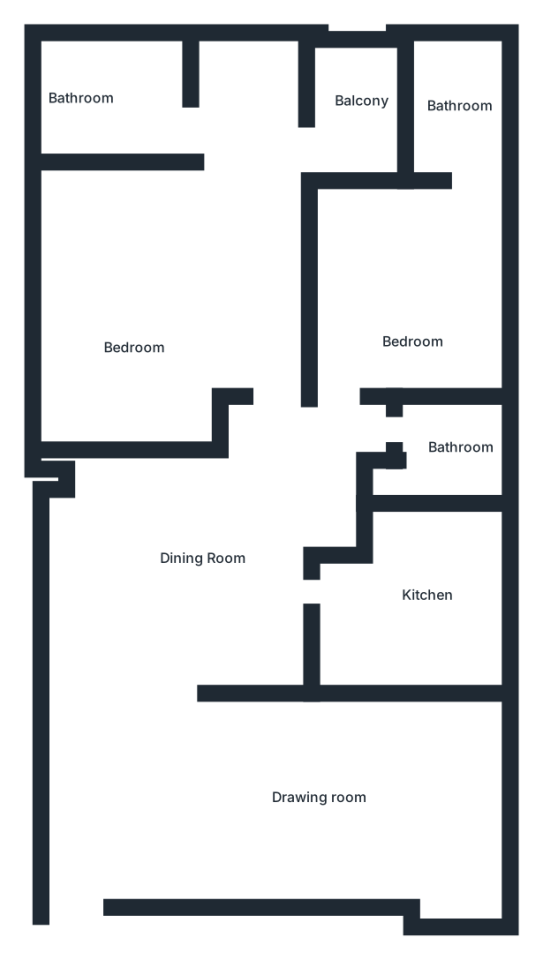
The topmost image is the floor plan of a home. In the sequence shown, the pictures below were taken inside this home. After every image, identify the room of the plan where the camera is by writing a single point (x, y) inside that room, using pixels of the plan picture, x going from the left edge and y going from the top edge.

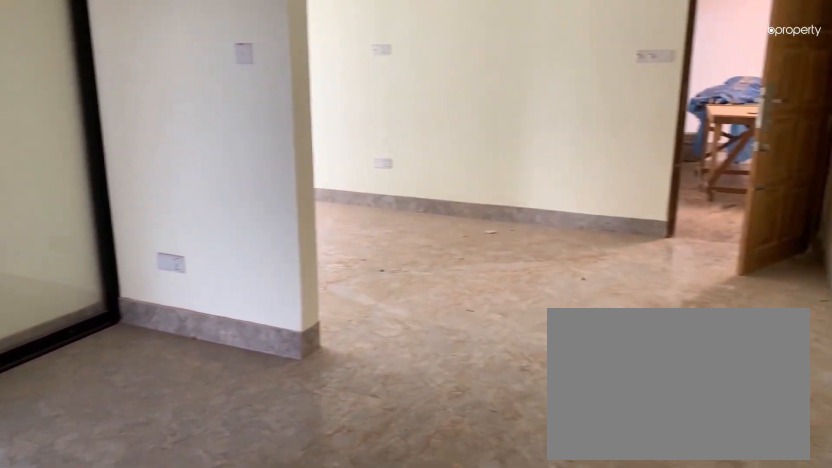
(213, 579)
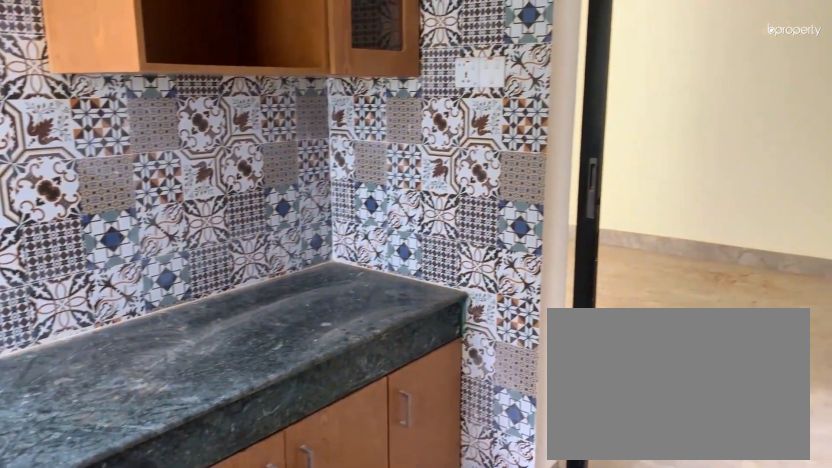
(426, 603)
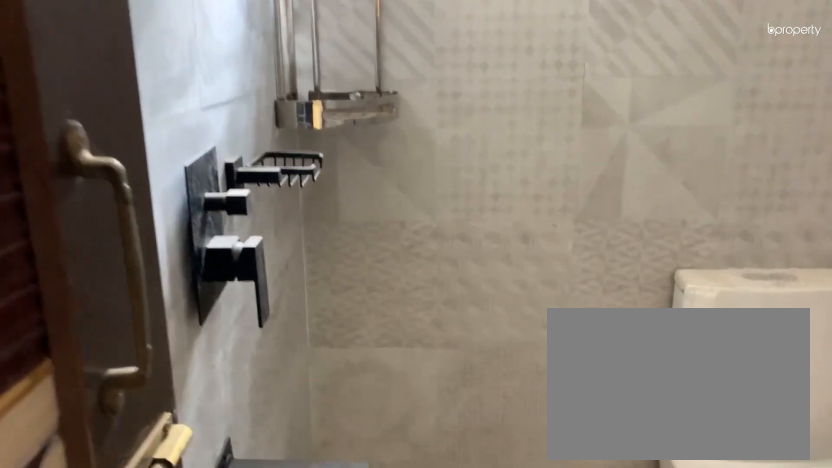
(443, 480)
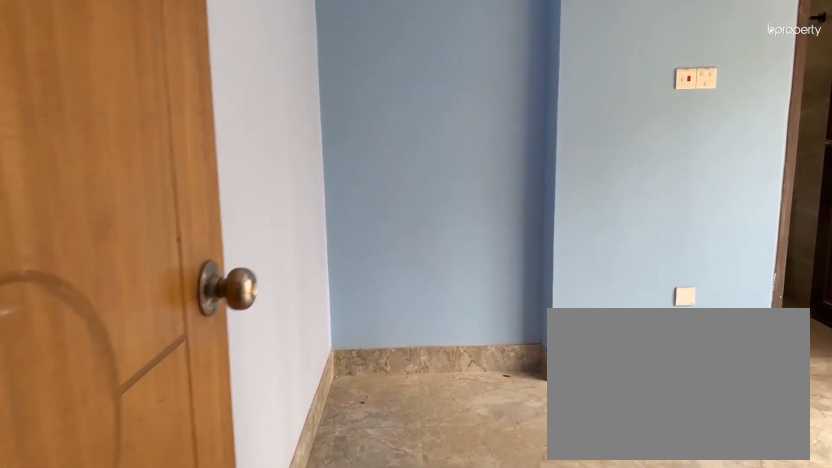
(352, 381)
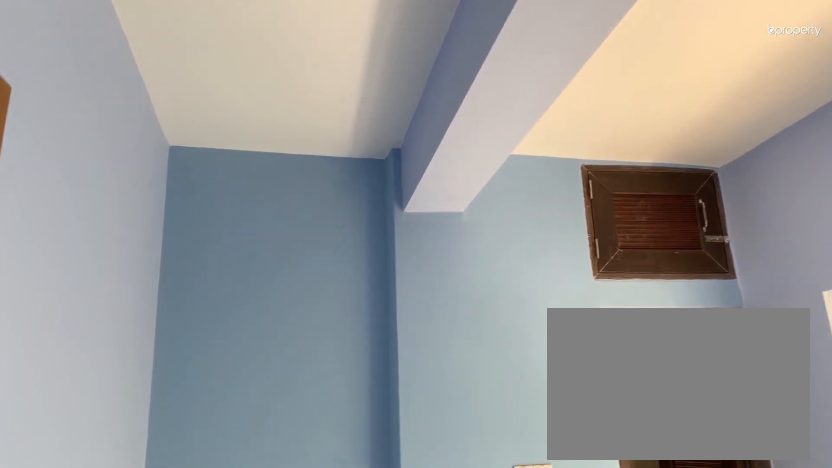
(413, 303)
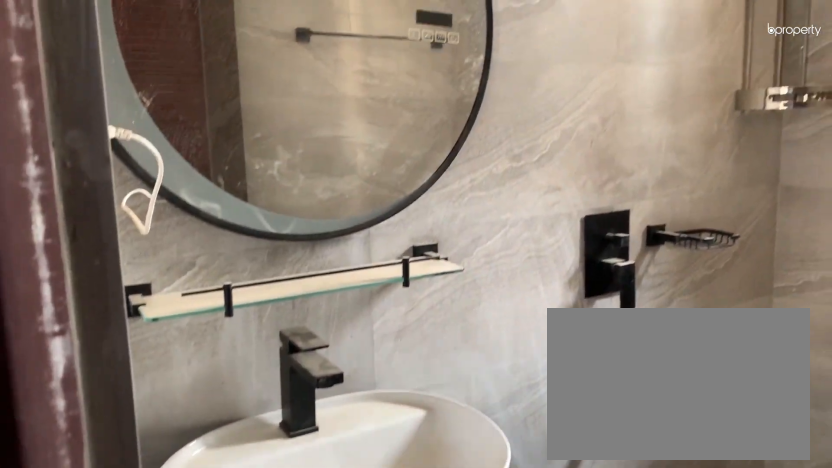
(457, 114)
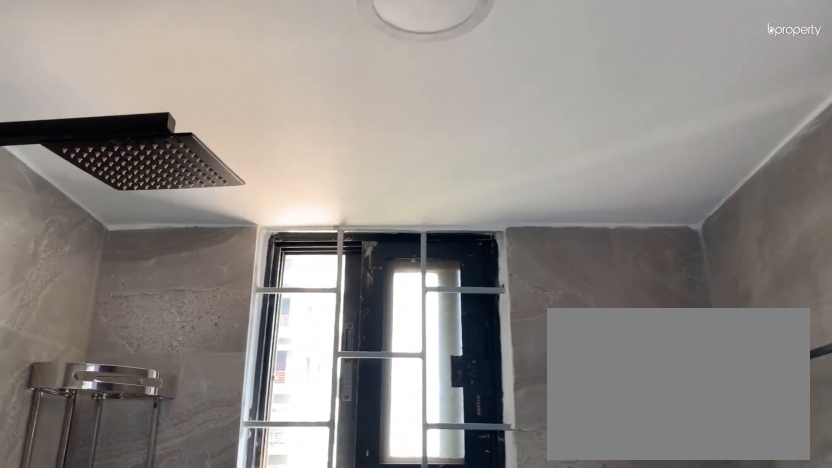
(457, 114)
